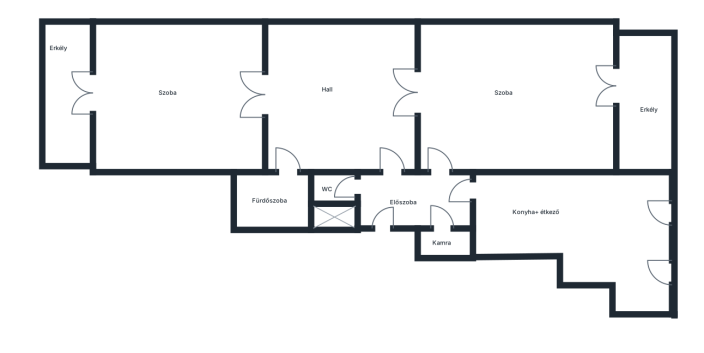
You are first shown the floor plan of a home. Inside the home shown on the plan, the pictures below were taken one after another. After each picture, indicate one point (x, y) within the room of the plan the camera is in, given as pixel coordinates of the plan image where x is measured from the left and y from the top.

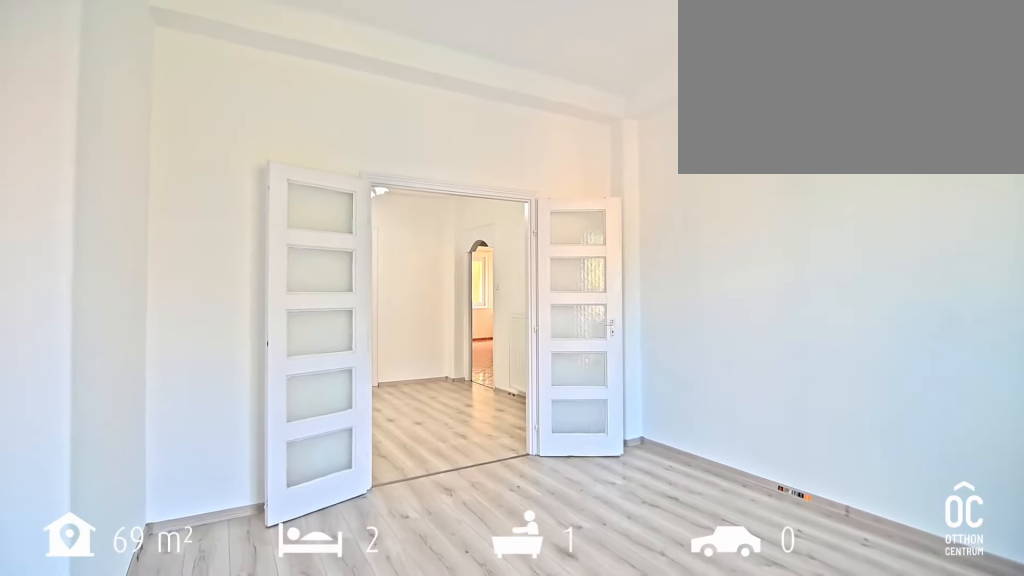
(175, 98)
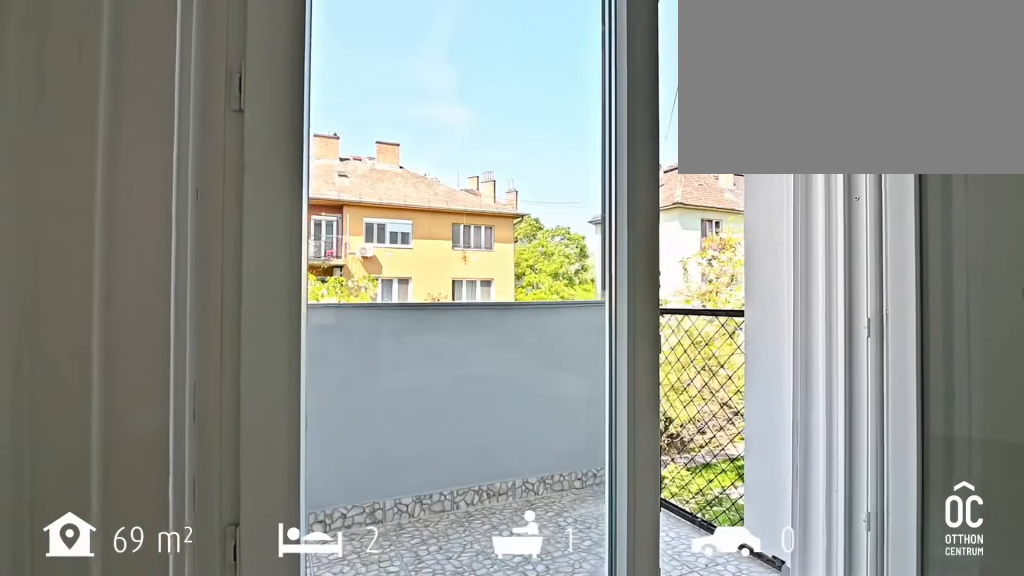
(62, 95)
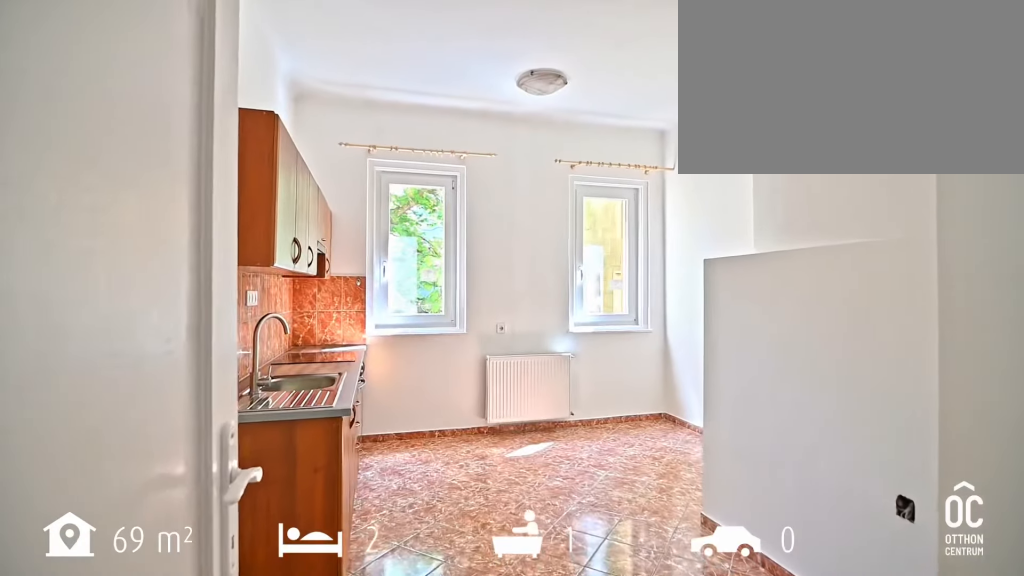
(587, 226)
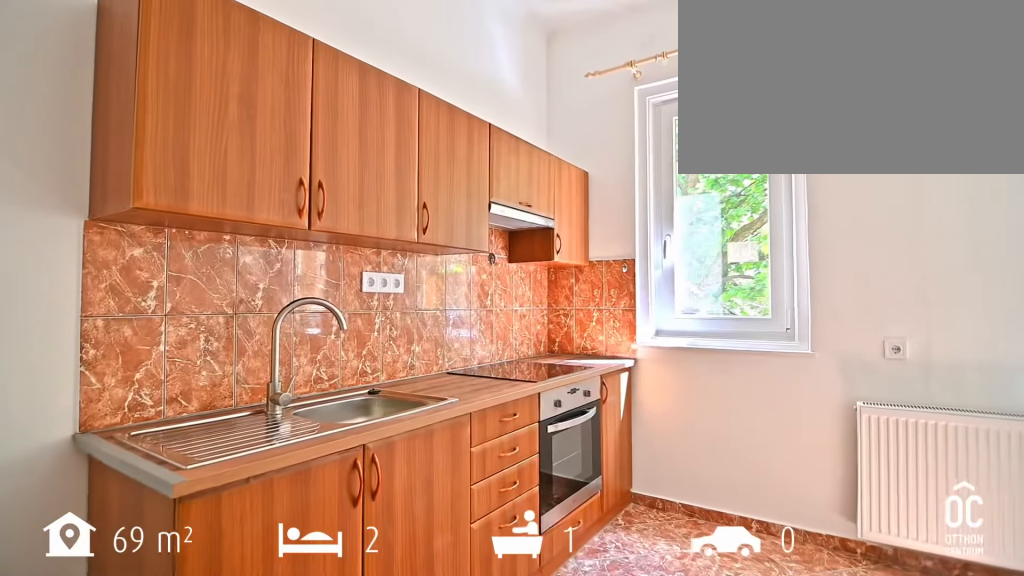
(587, 226)
